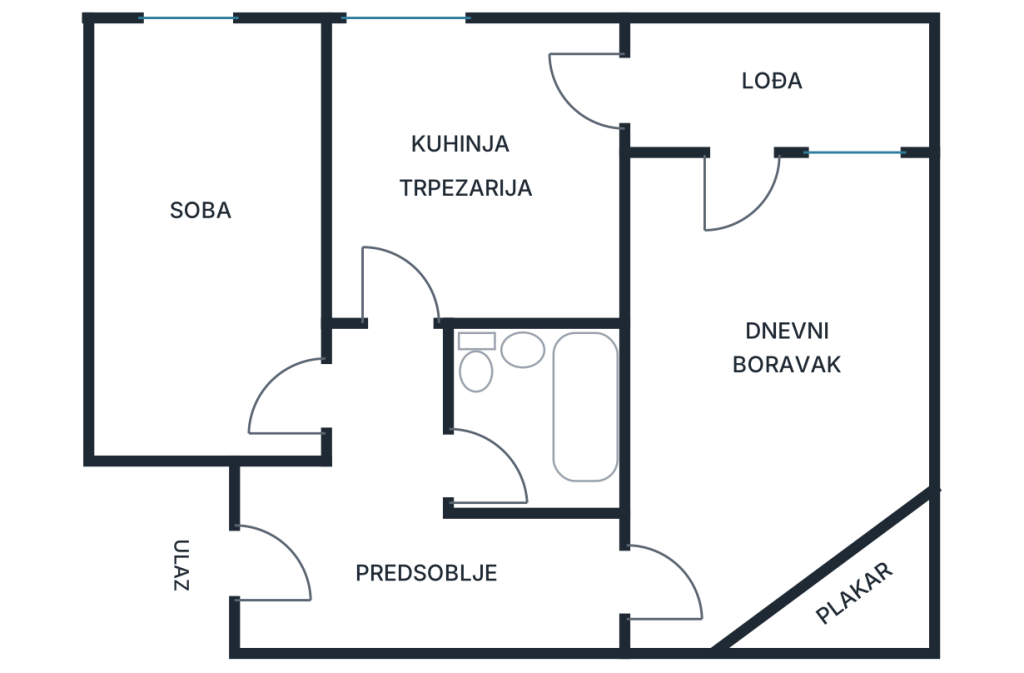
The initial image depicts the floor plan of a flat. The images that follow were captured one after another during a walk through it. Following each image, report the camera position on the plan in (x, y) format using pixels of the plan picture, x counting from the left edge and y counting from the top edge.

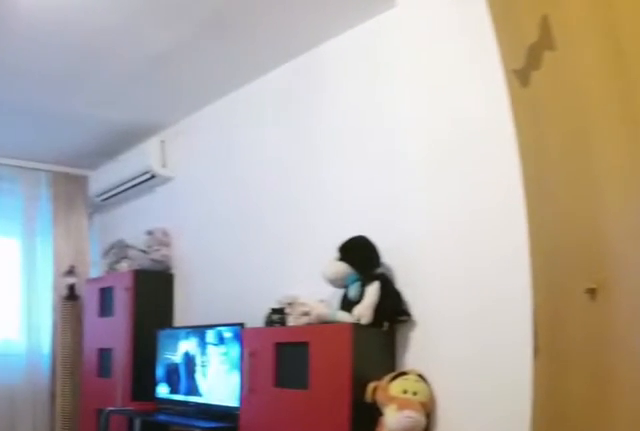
(684, 600)
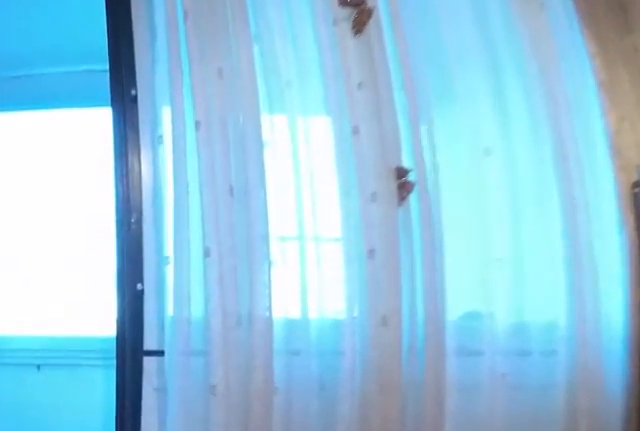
(716, 376)
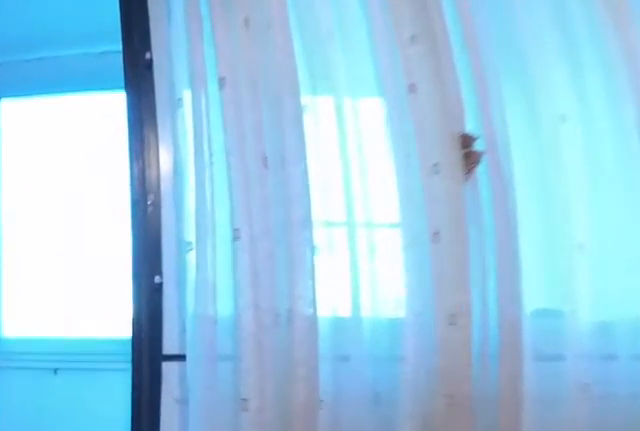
(718, 360)
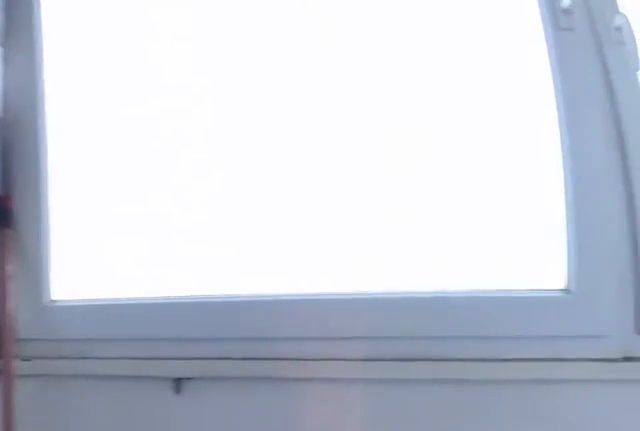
(739, 144)
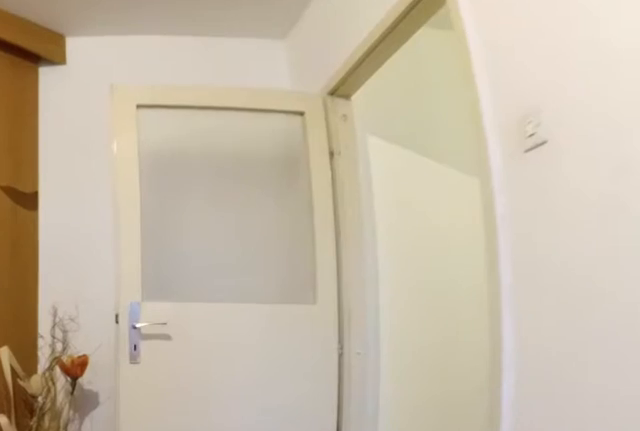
(706, 434)
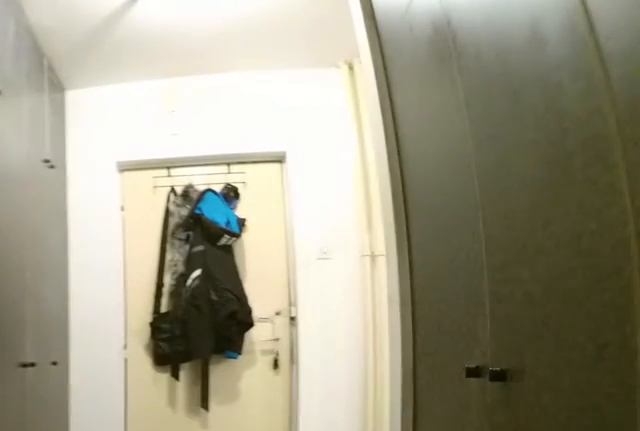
(599, 580)
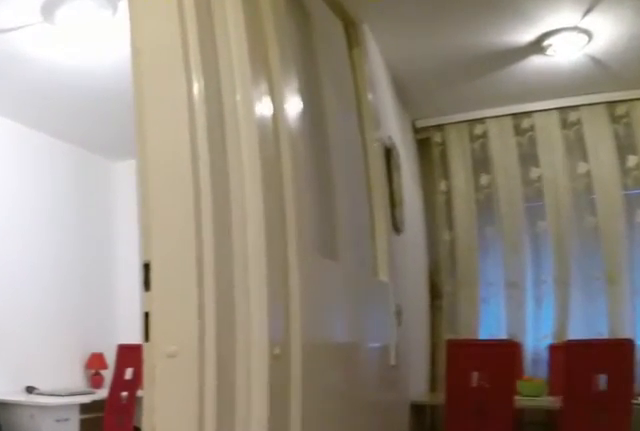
(378, 423)
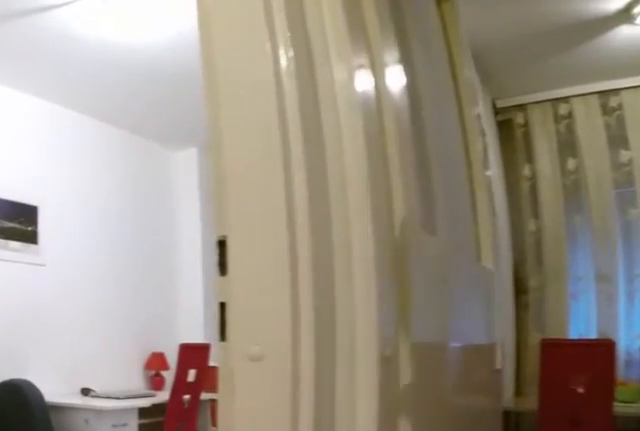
(370, 416)
